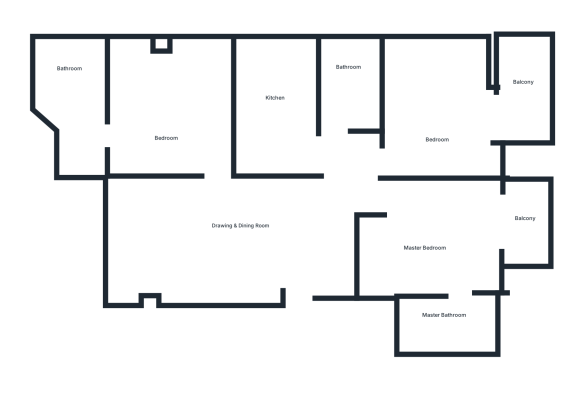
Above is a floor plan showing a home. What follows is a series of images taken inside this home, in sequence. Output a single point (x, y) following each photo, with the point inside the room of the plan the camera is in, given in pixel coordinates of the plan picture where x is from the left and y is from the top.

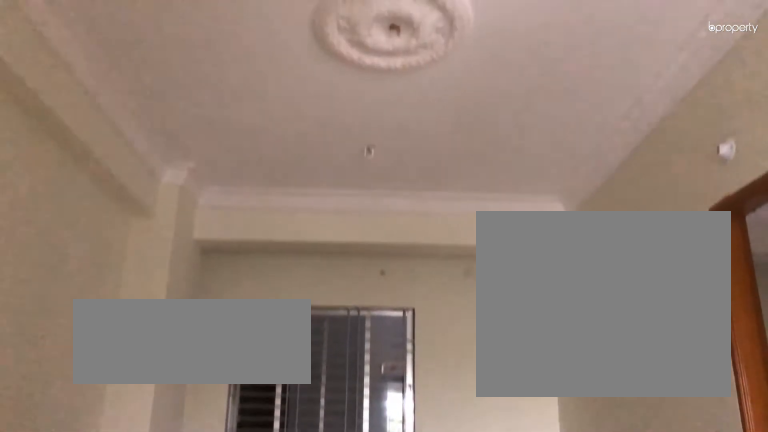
(236, 226)
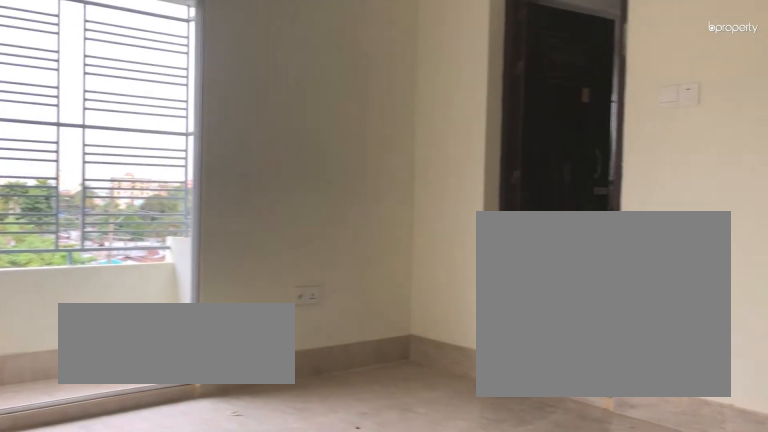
(428, 233)
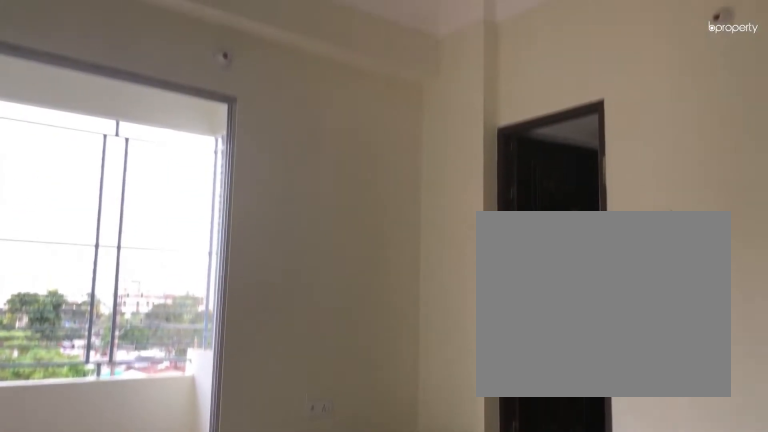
(428, 233)
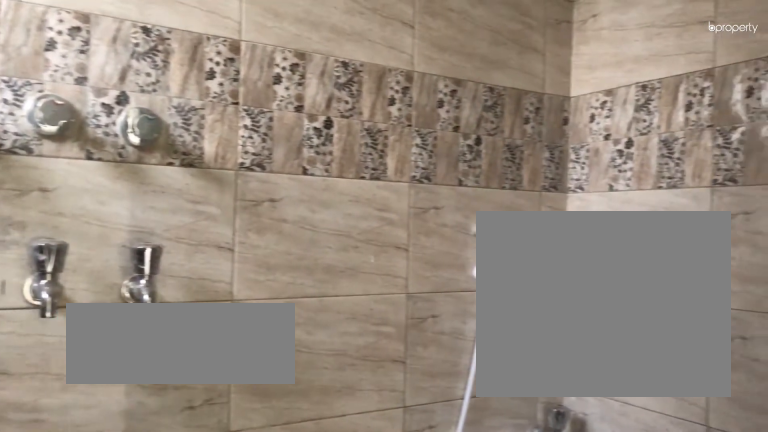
(448, 323)
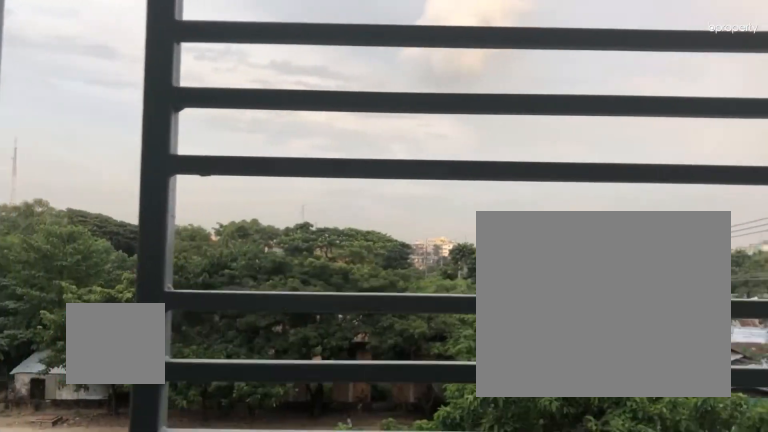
(528, 221)
